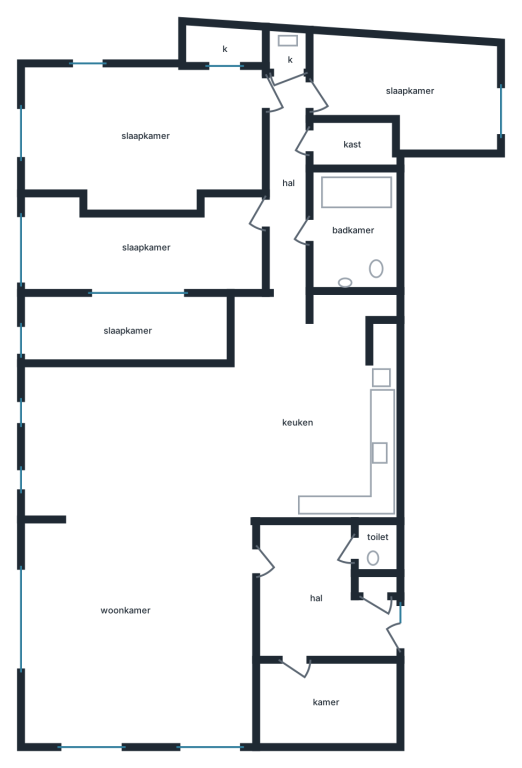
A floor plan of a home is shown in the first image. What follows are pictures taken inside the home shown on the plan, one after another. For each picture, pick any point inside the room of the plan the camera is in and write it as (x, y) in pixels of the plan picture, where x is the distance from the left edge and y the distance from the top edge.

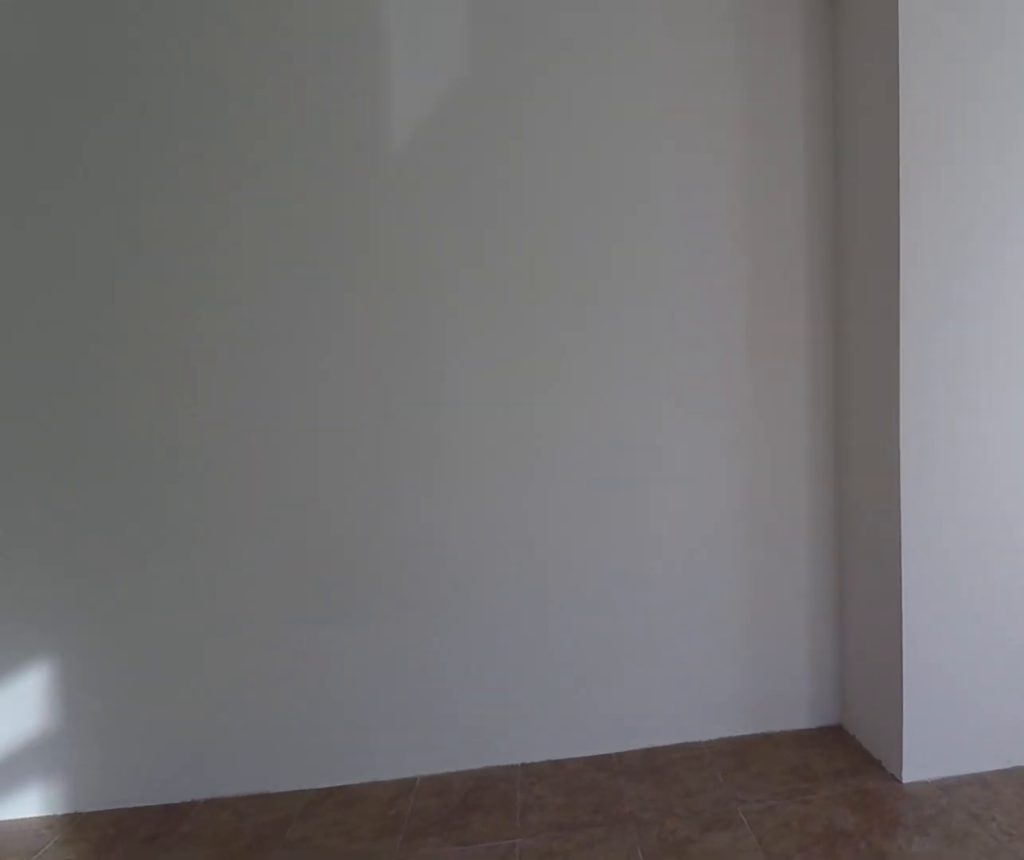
(145, 135)
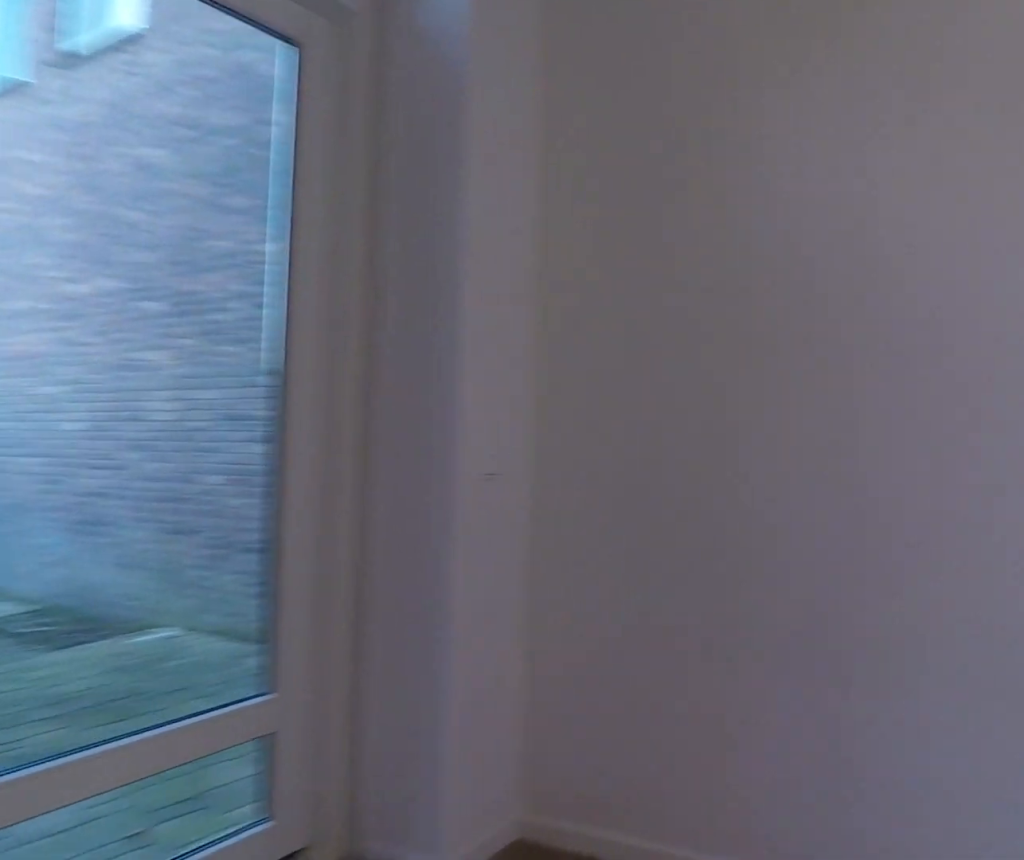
(409, 89)
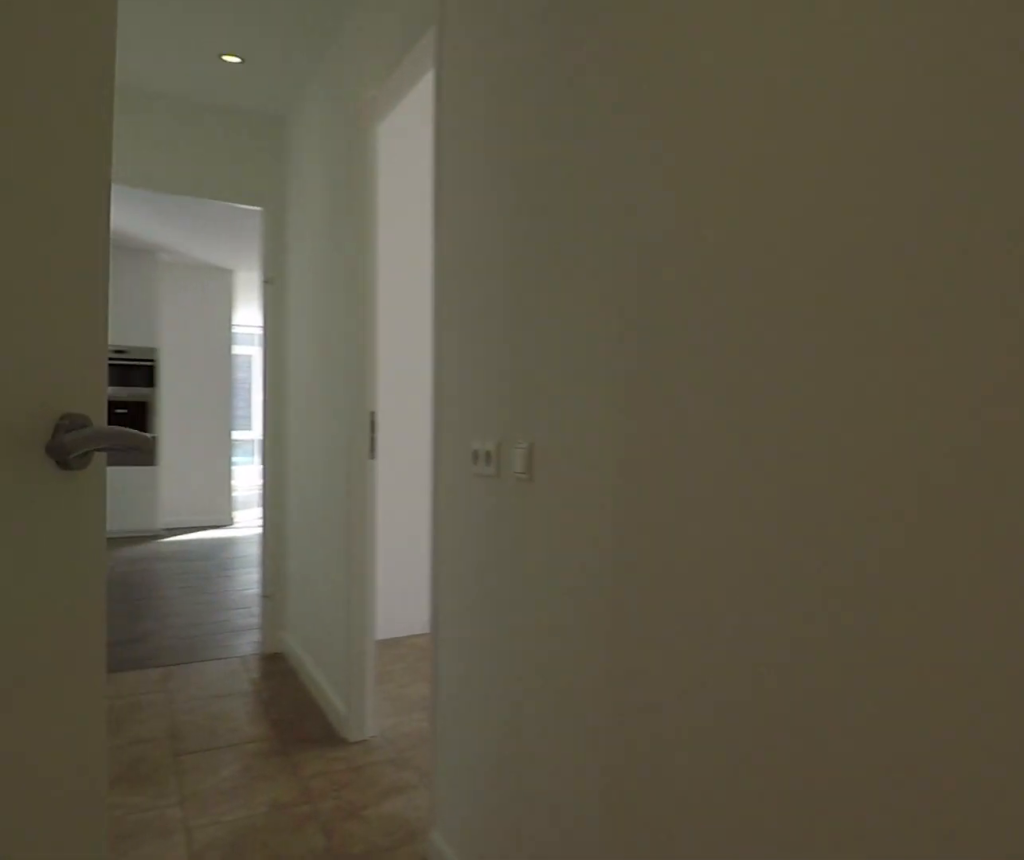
(288, 180)
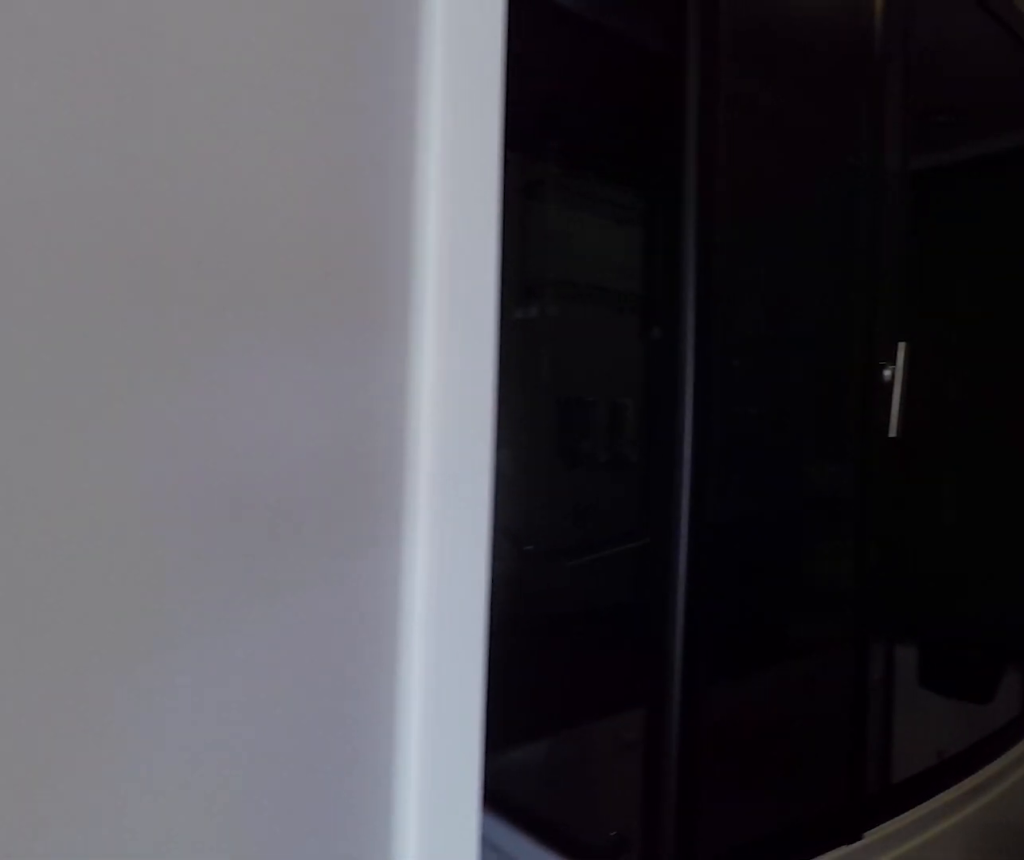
(288, 180)
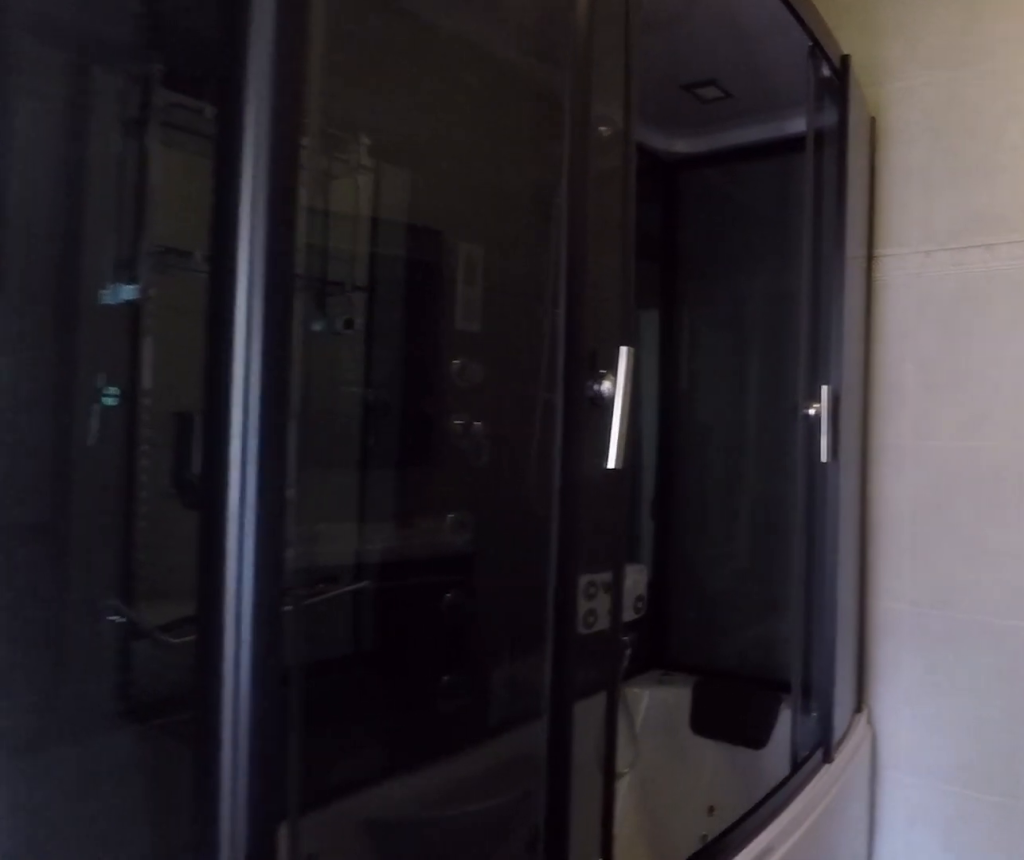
(353, 231)
